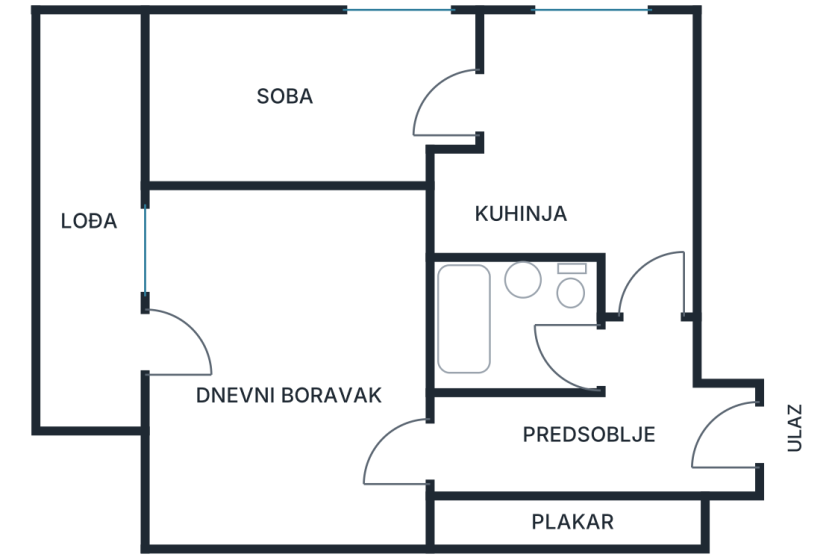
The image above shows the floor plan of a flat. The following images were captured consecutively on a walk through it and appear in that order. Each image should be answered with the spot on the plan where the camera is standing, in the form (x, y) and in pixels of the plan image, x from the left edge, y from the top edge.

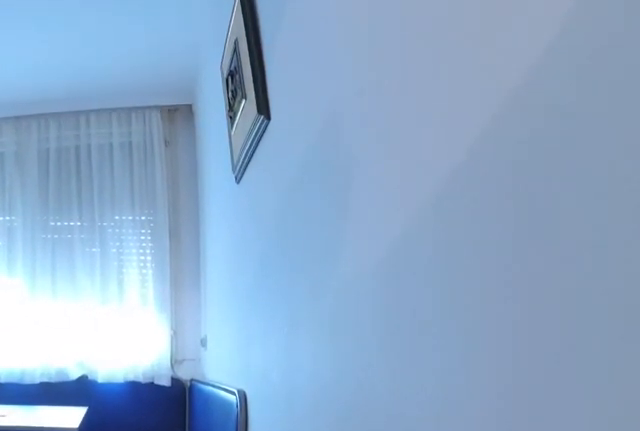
(643, 311)
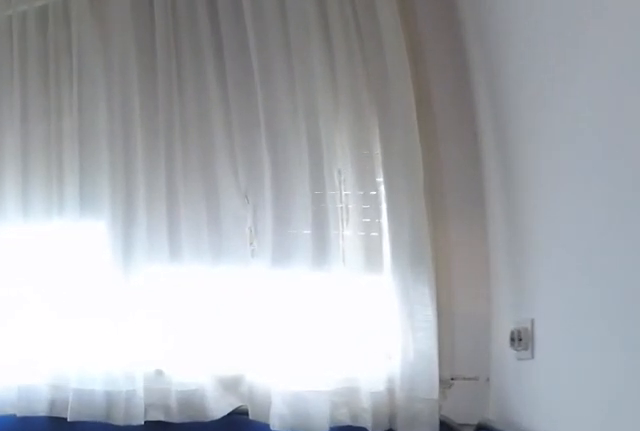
(645, 141)
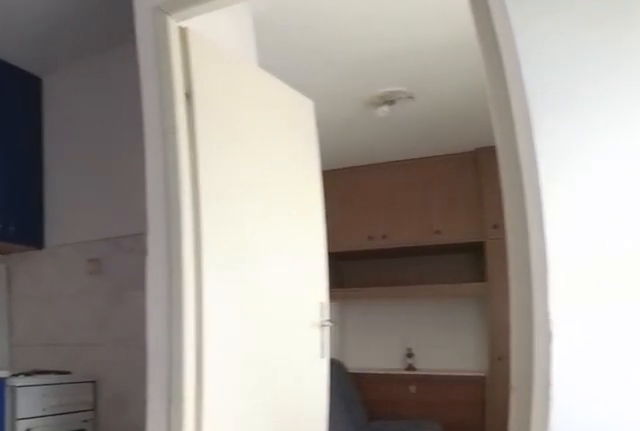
(655, 60)
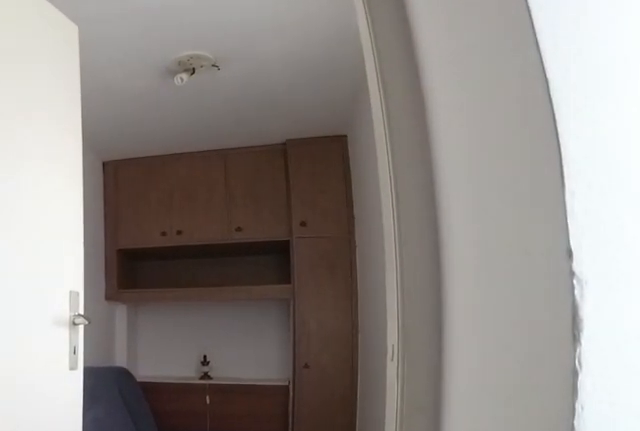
(626, 74)
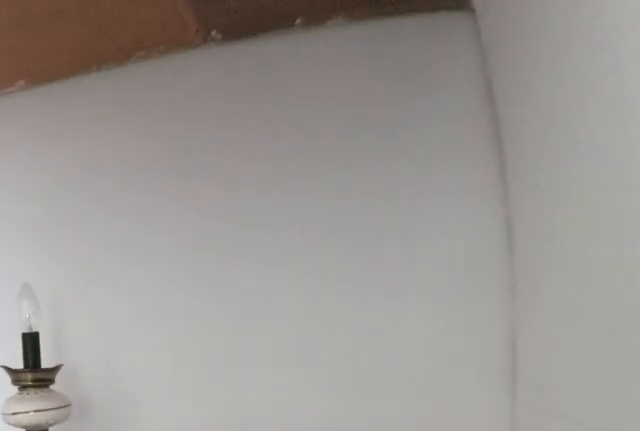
(219, 109)
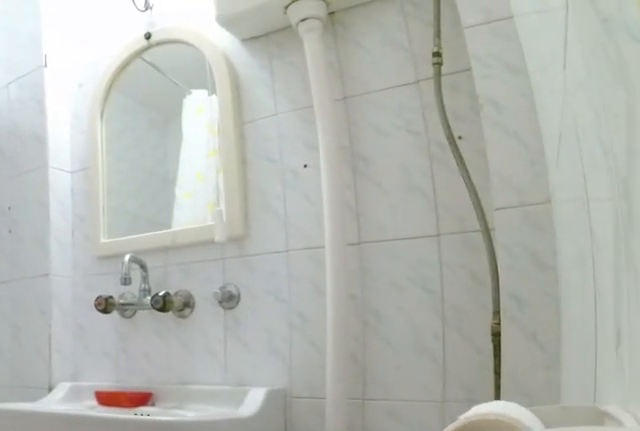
(611, 351)
